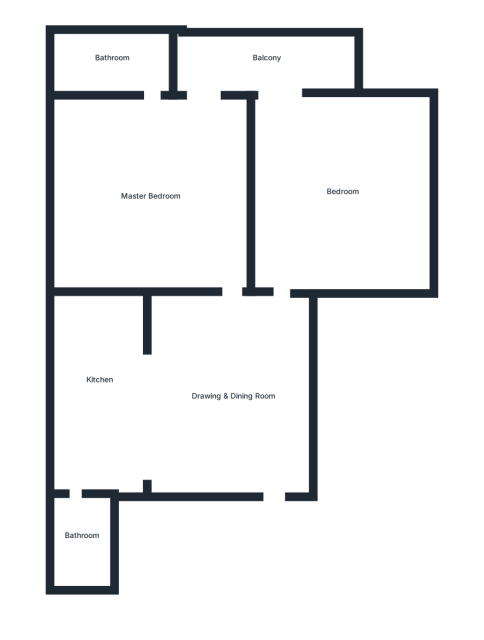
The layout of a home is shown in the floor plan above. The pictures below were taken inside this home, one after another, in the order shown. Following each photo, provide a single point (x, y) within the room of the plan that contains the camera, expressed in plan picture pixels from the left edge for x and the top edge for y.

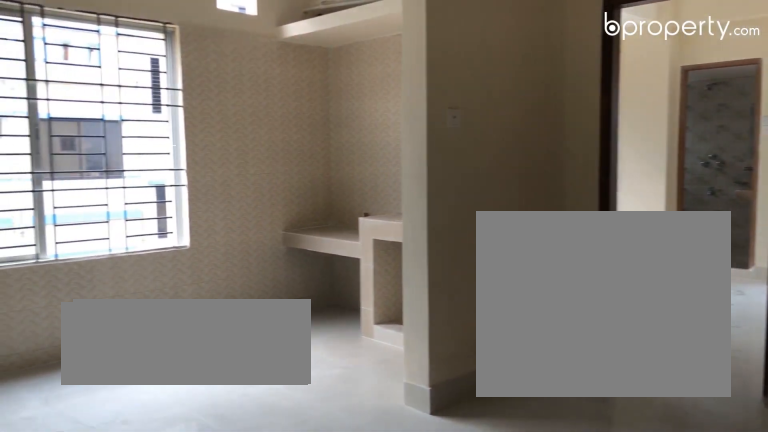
(220, 384)
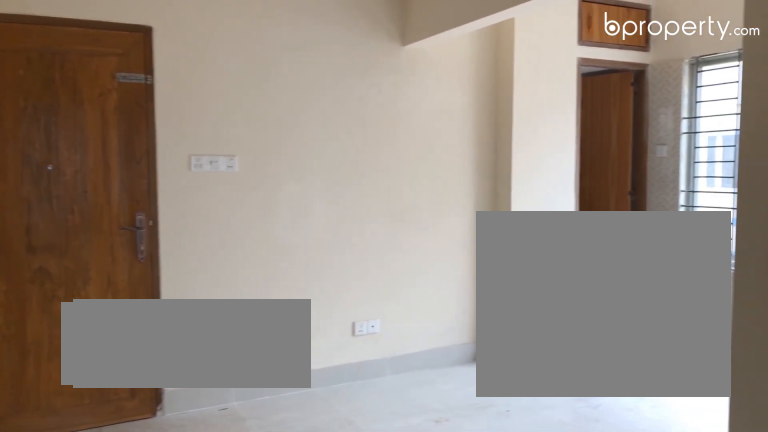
(221, 384)
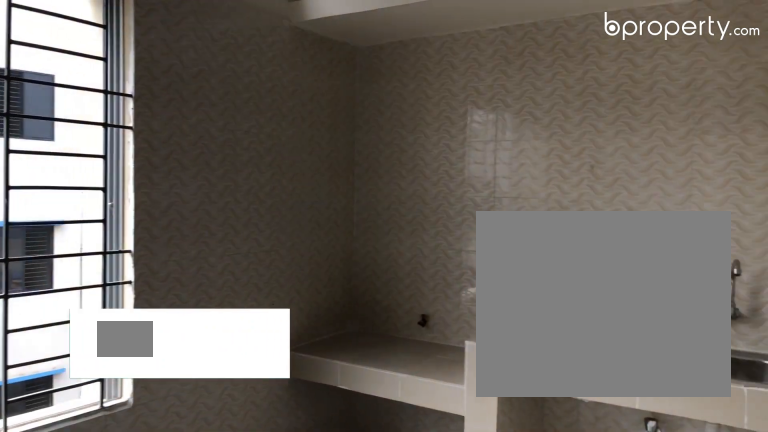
(96, 377)
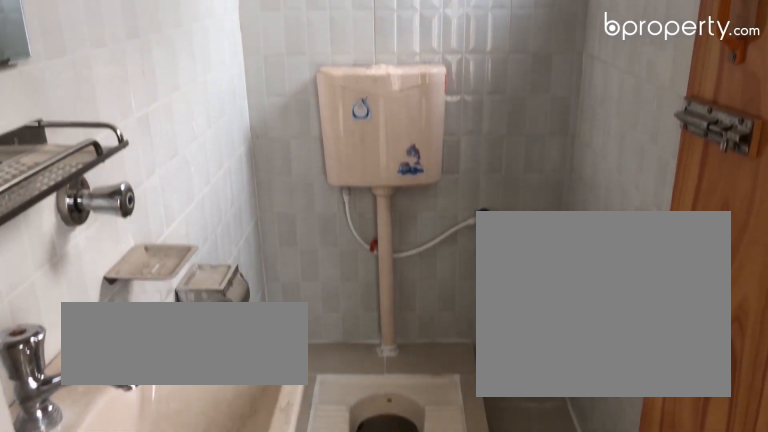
(79, 524)
